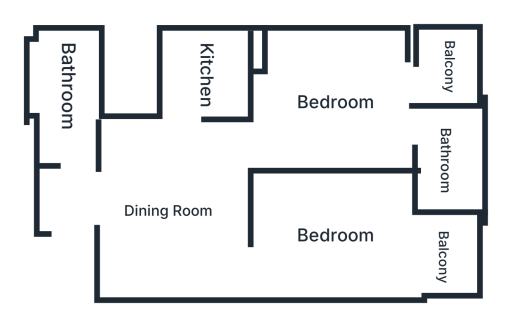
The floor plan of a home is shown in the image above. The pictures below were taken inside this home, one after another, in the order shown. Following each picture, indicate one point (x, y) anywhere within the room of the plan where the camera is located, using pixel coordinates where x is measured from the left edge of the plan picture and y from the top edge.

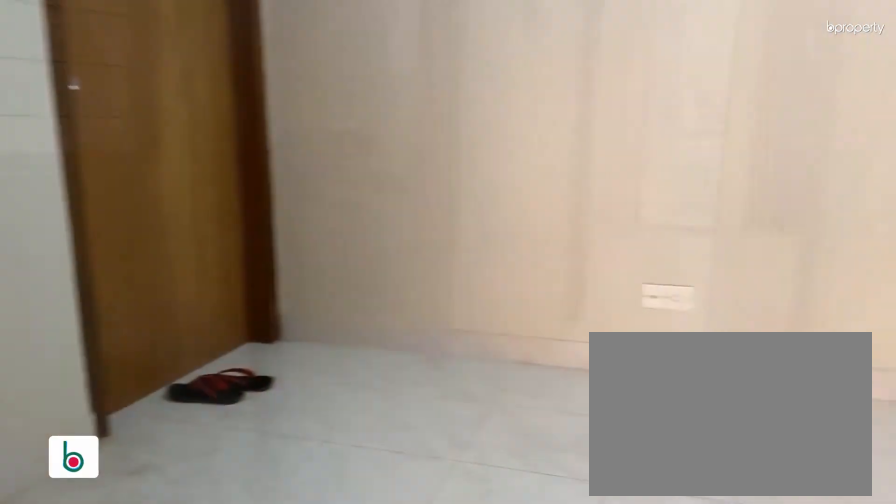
(166, 210)
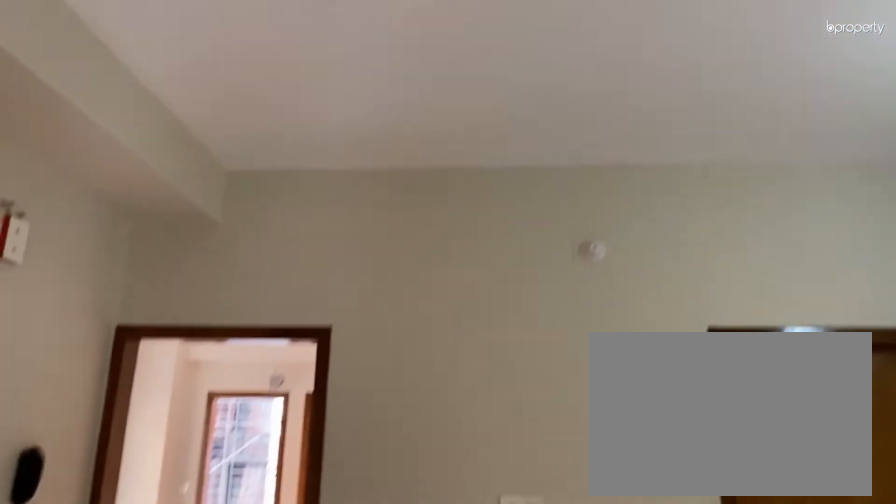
(166, 210)
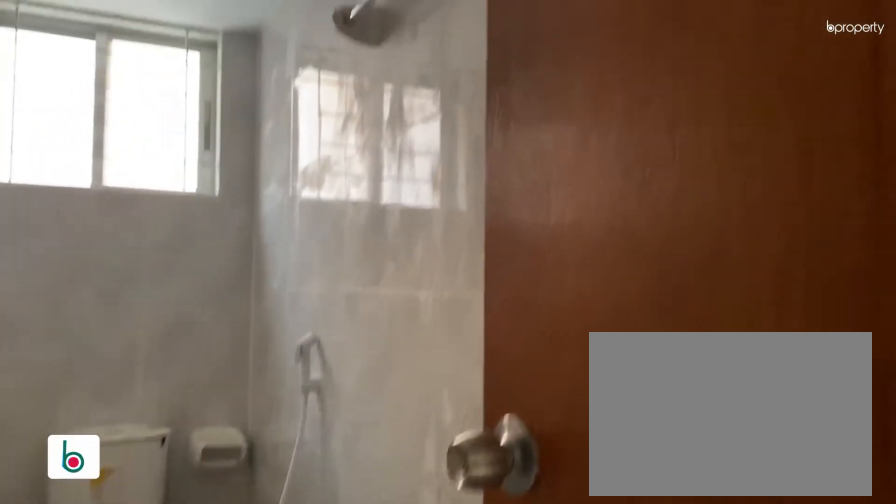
(75, 97)
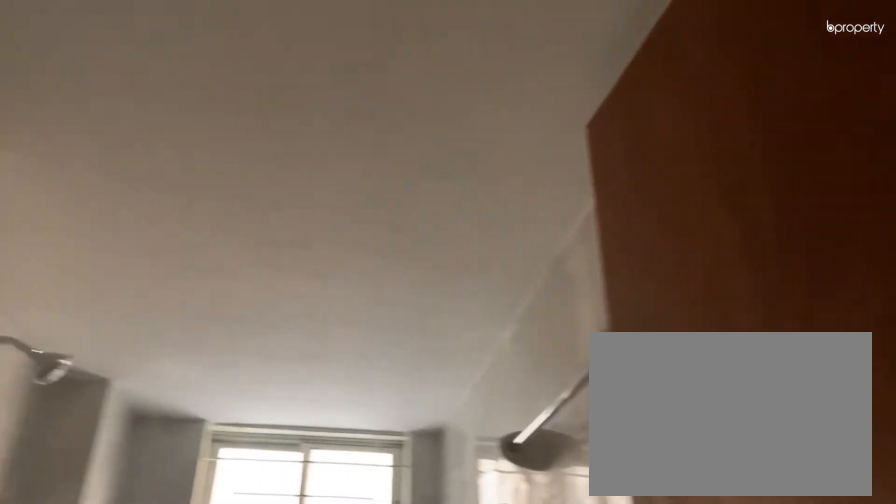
(75, 97)
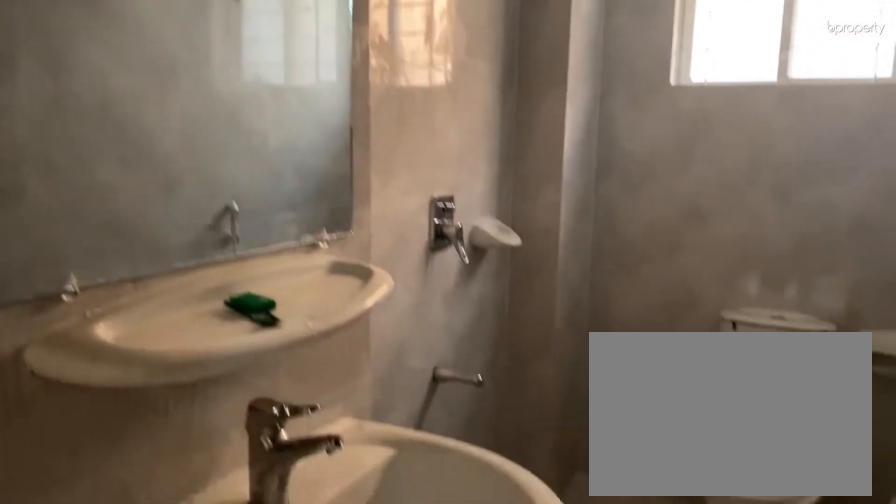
(75, 97)
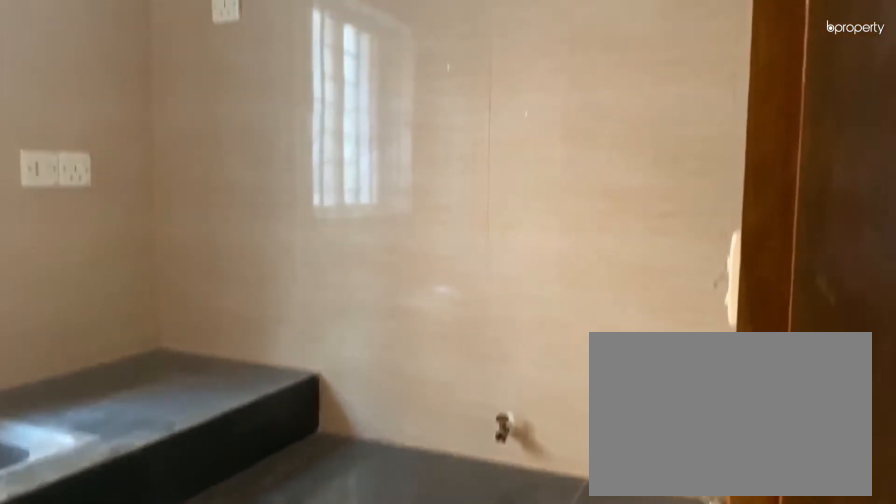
(209, 74)
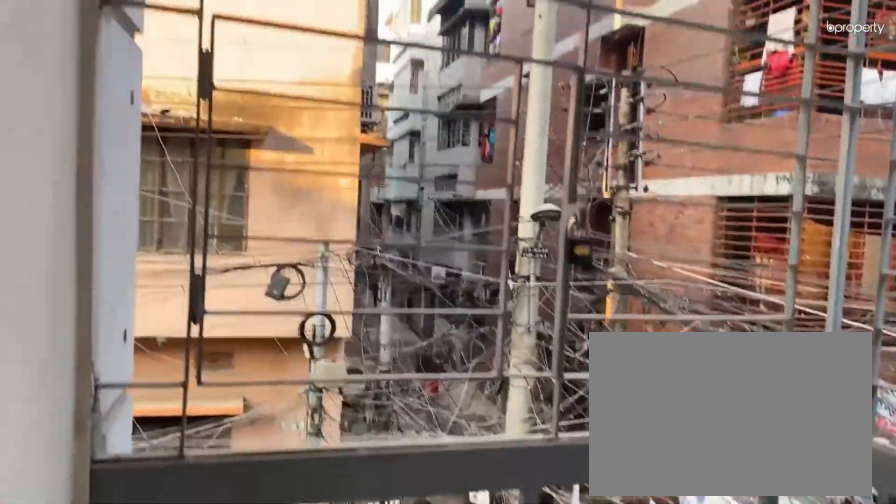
(448, 78)
